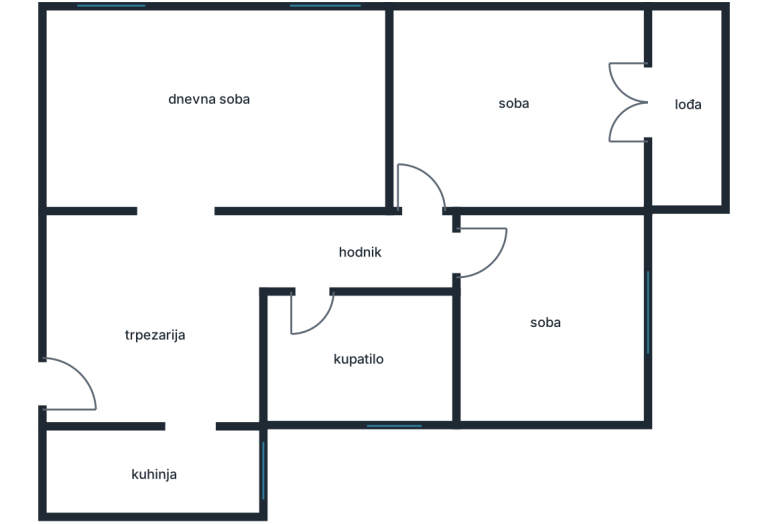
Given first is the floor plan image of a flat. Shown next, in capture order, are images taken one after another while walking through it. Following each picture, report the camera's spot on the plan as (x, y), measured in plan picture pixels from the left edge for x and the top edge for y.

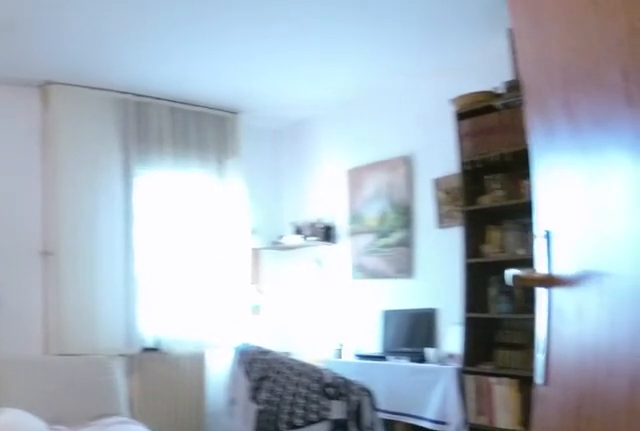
(200, 219)
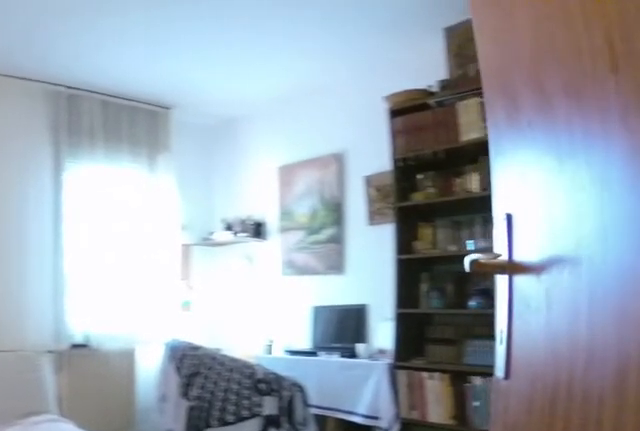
(202, 215)
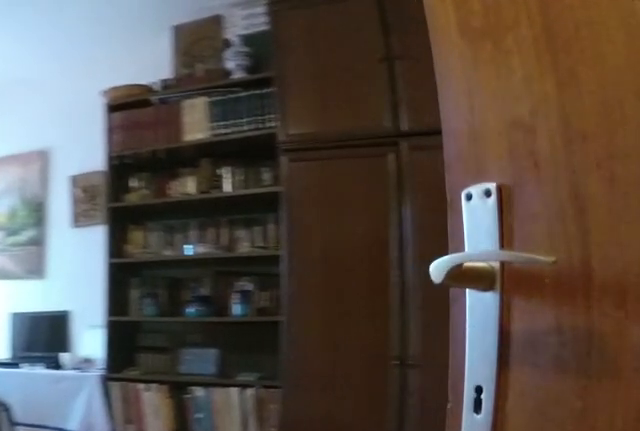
(222, 195)
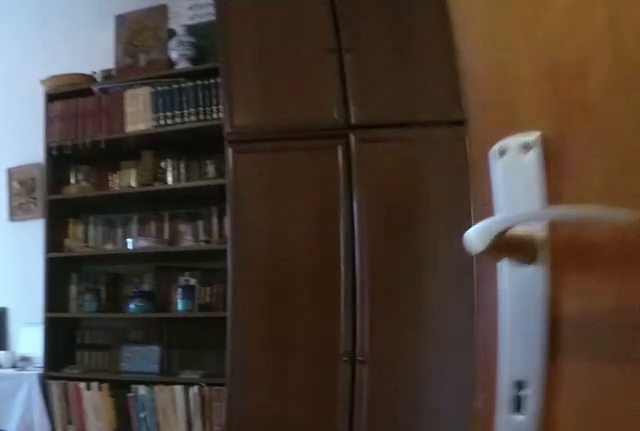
(227, 191)
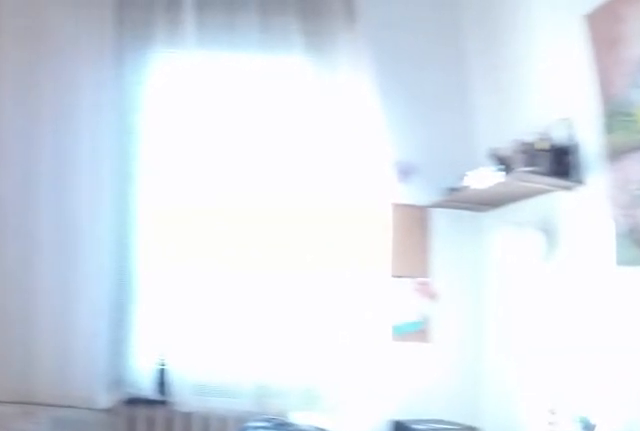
(316, 179)
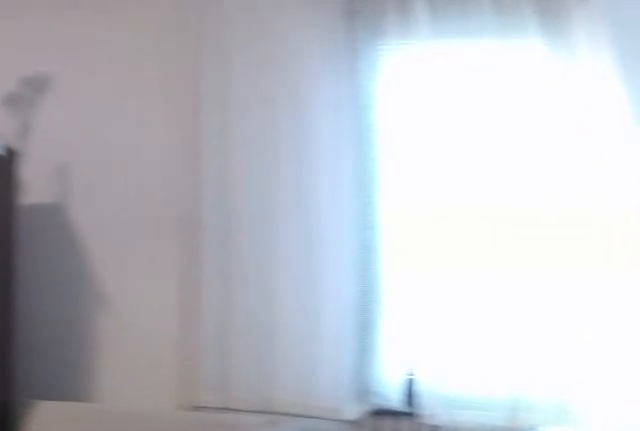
(321, 177)
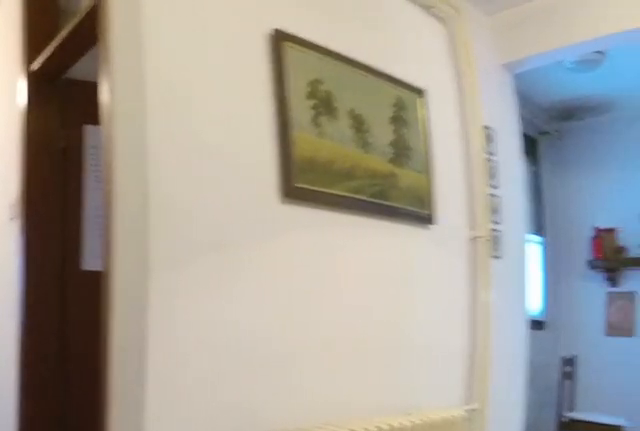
(176, 215)
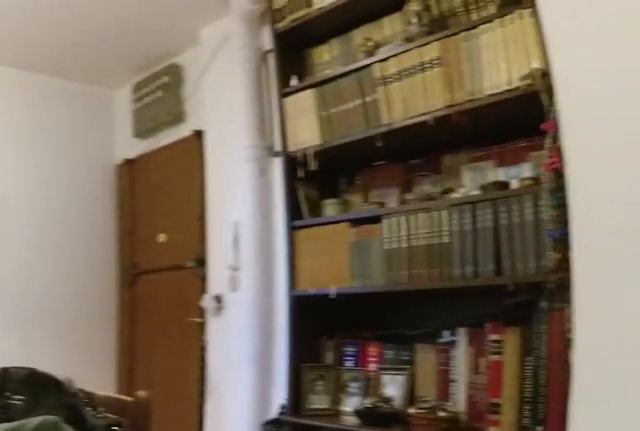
(197, 215)
